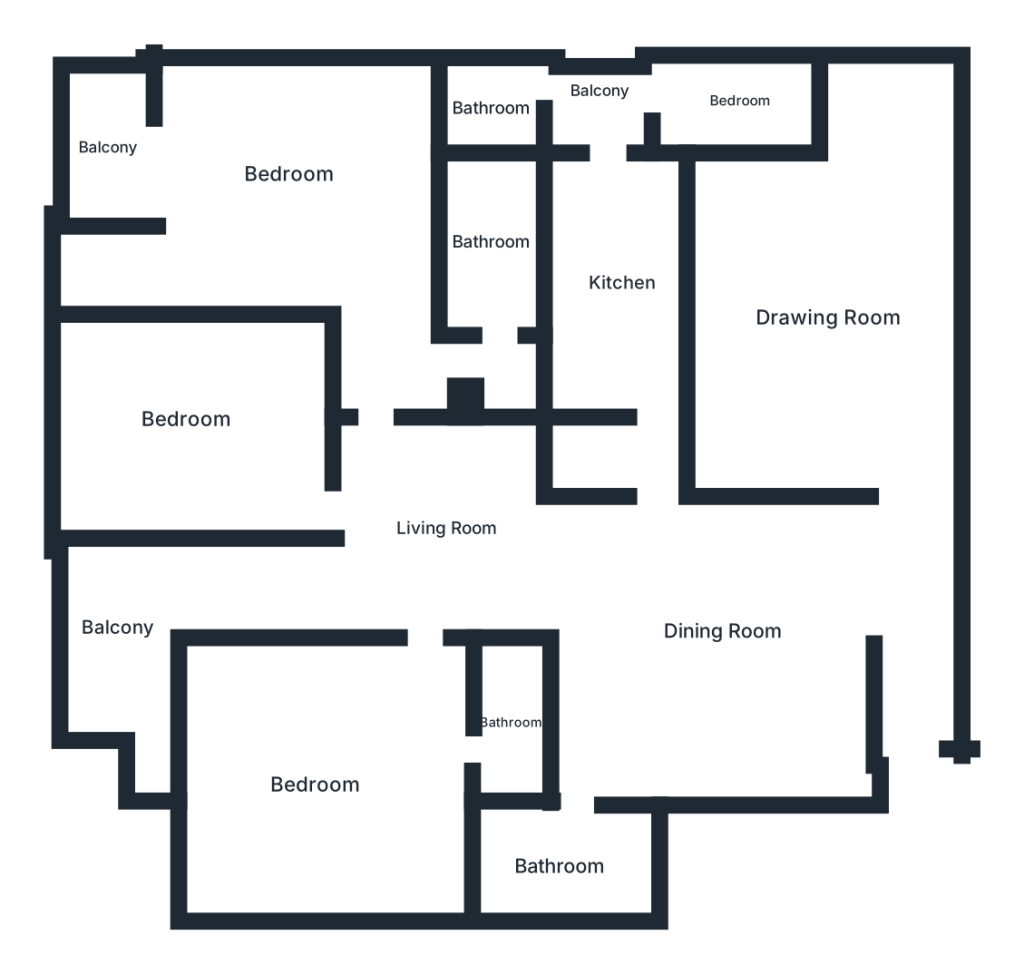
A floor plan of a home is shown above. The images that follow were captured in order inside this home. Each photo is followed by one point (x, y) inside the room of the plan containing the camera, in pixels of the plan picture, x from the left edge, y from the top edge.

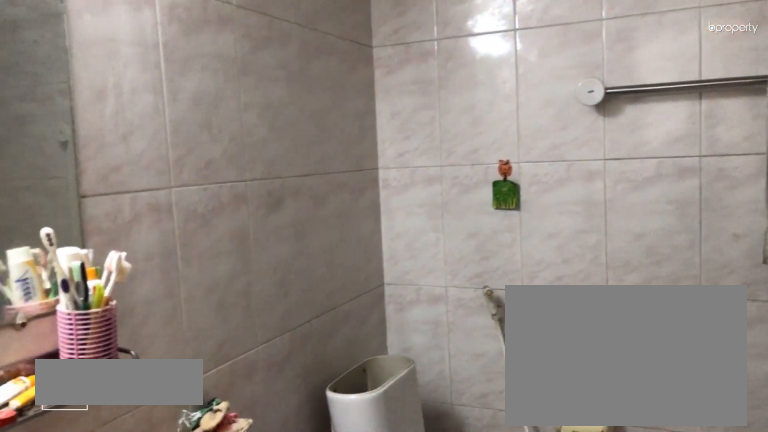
(551, 858)
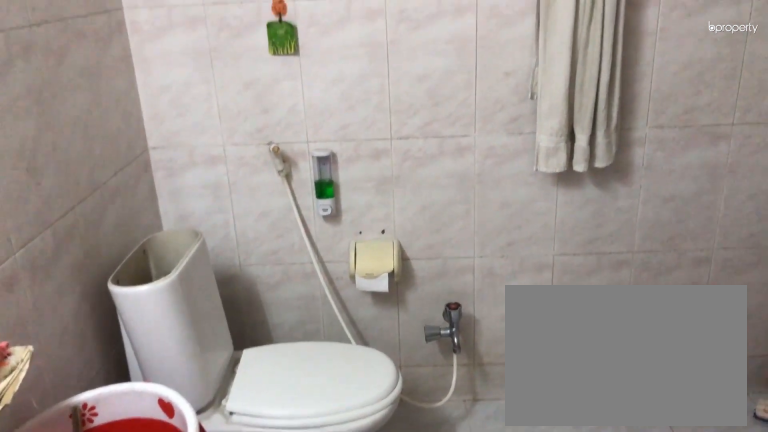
(551, 858)
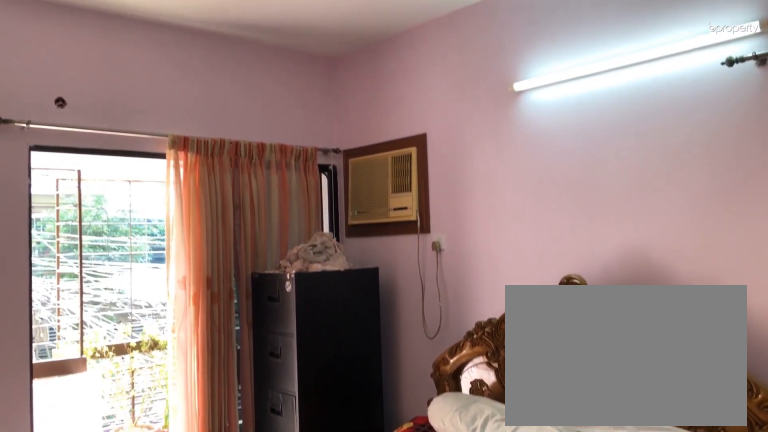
(286, 168)
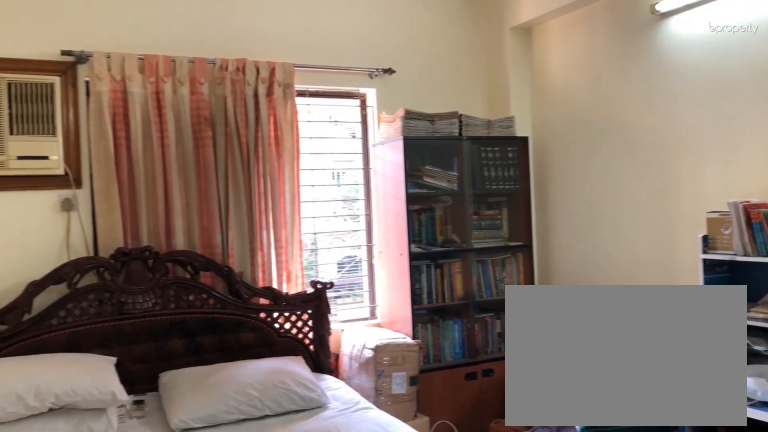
(190, 421)
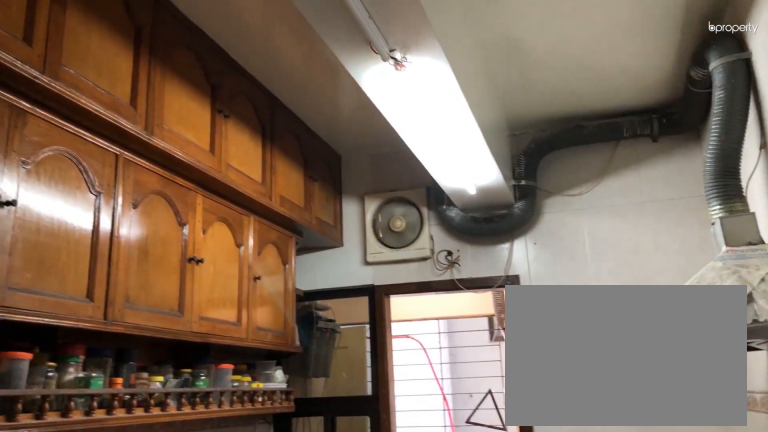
(618, 287)
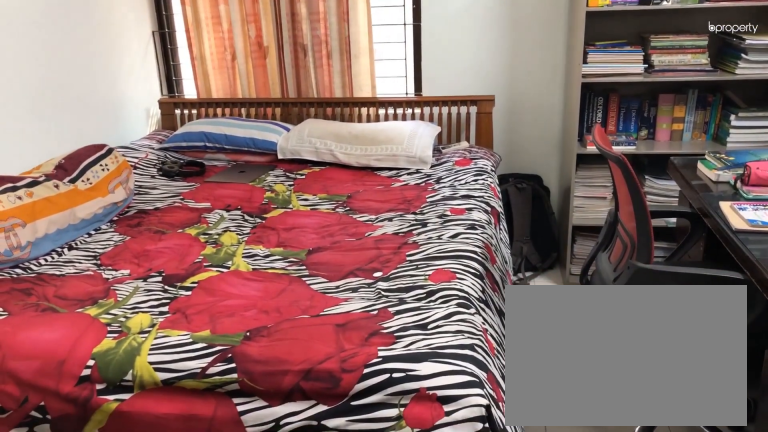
(313, 783)
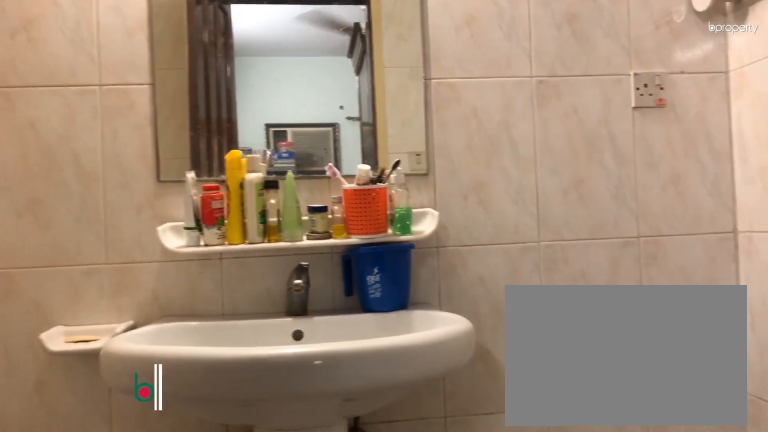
(510, 715)
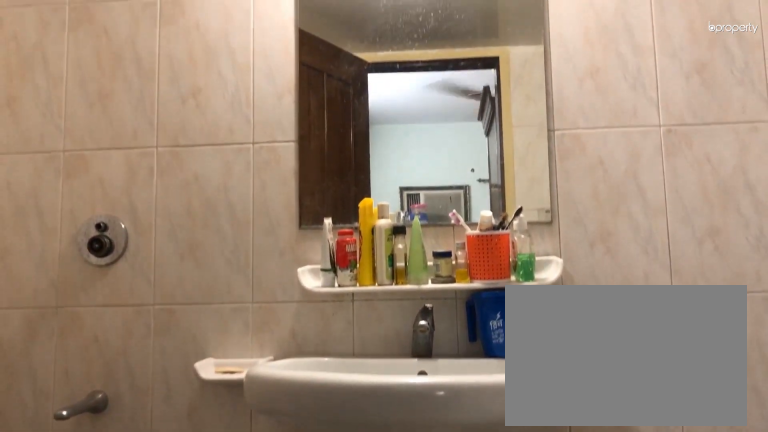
(510, 715)
